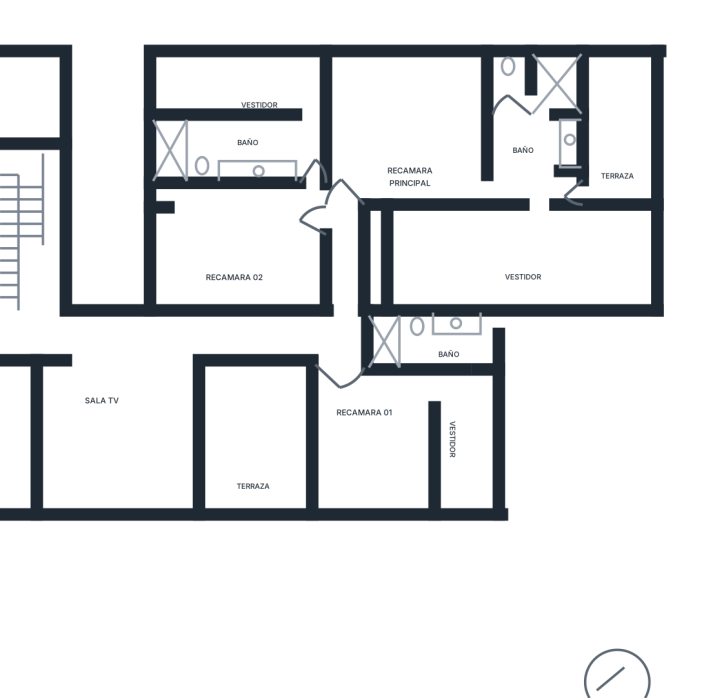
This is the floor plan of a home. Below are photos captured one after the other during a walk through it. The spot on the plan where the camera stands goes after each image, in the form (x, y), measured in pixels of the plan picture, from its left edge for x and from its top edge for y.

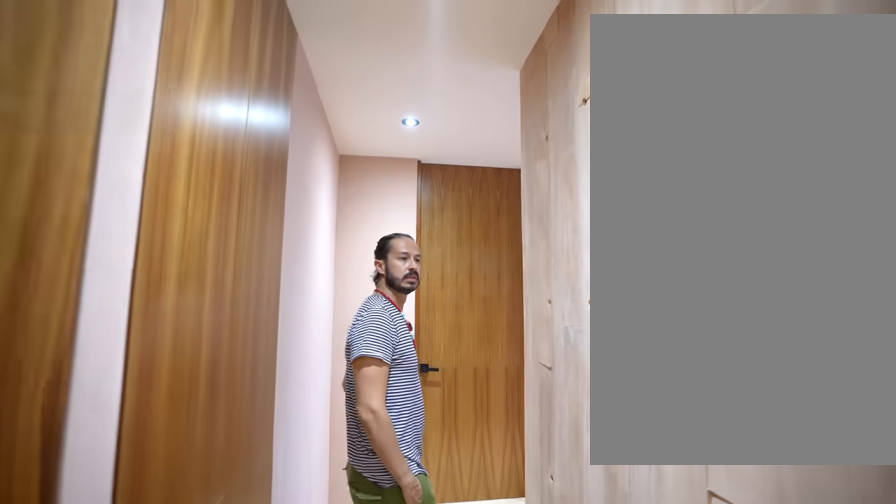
(344, 224)
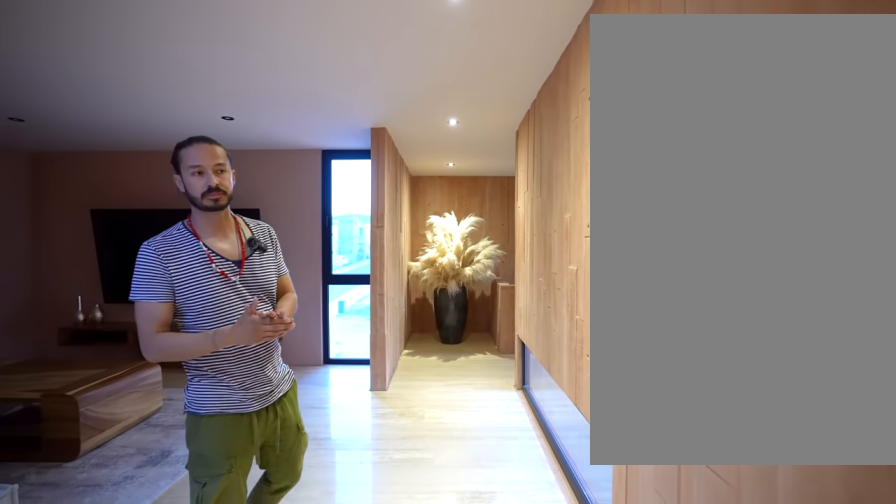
(211, 340)
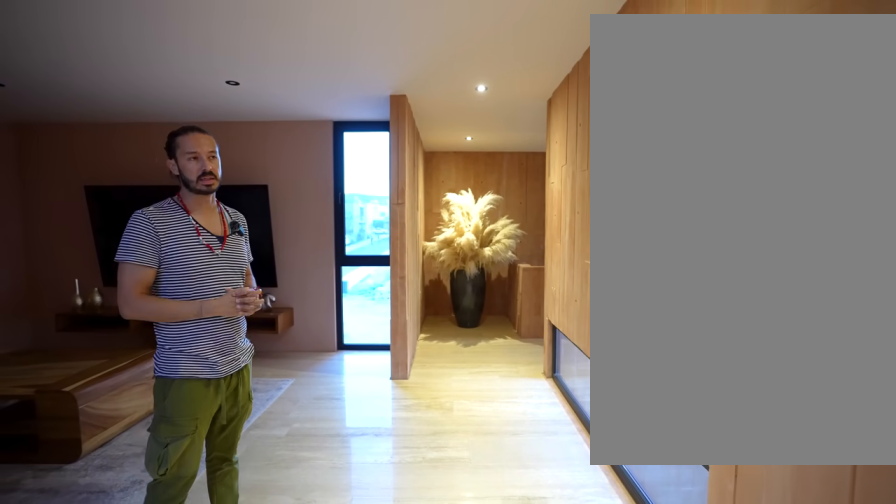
(194, 341)
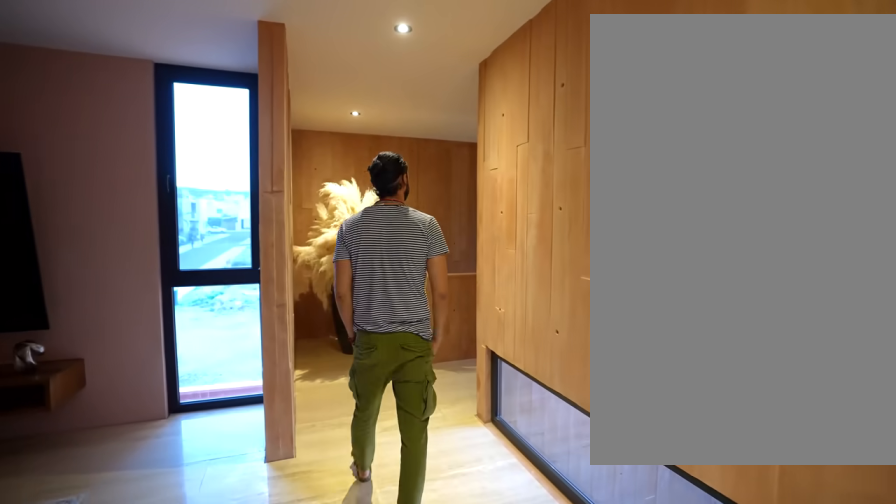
(188, 338)
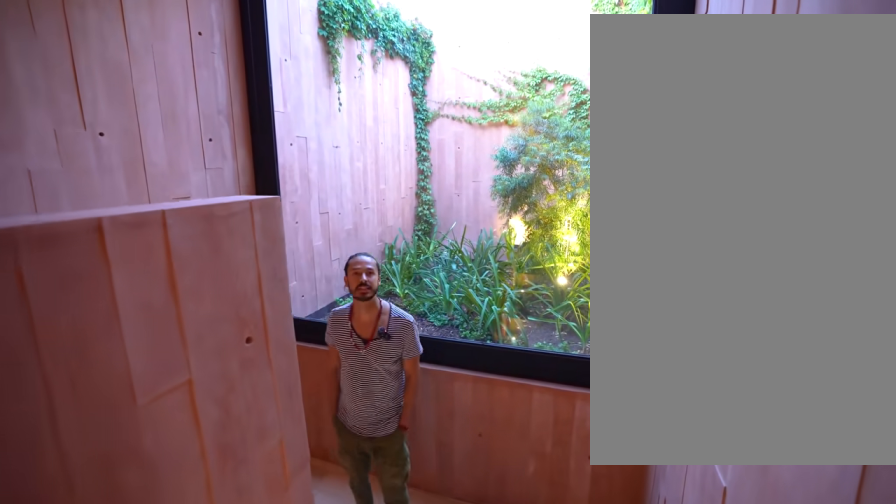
(48, 247)
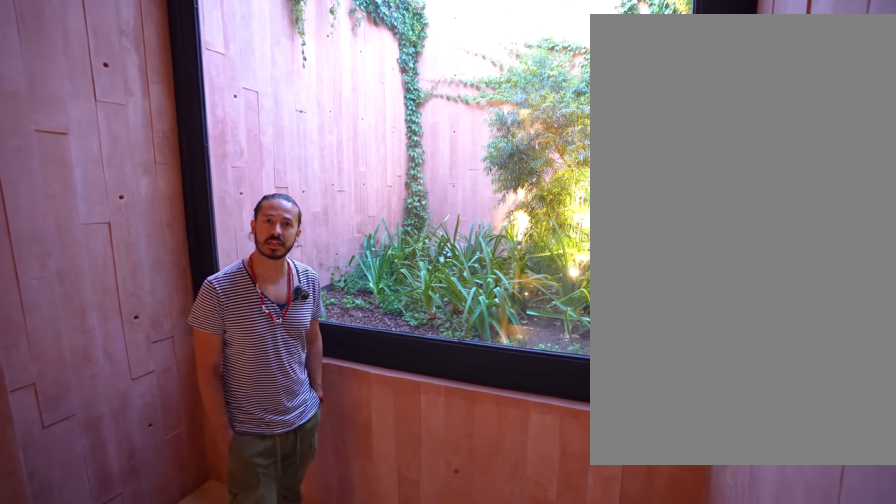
(37, 194)
